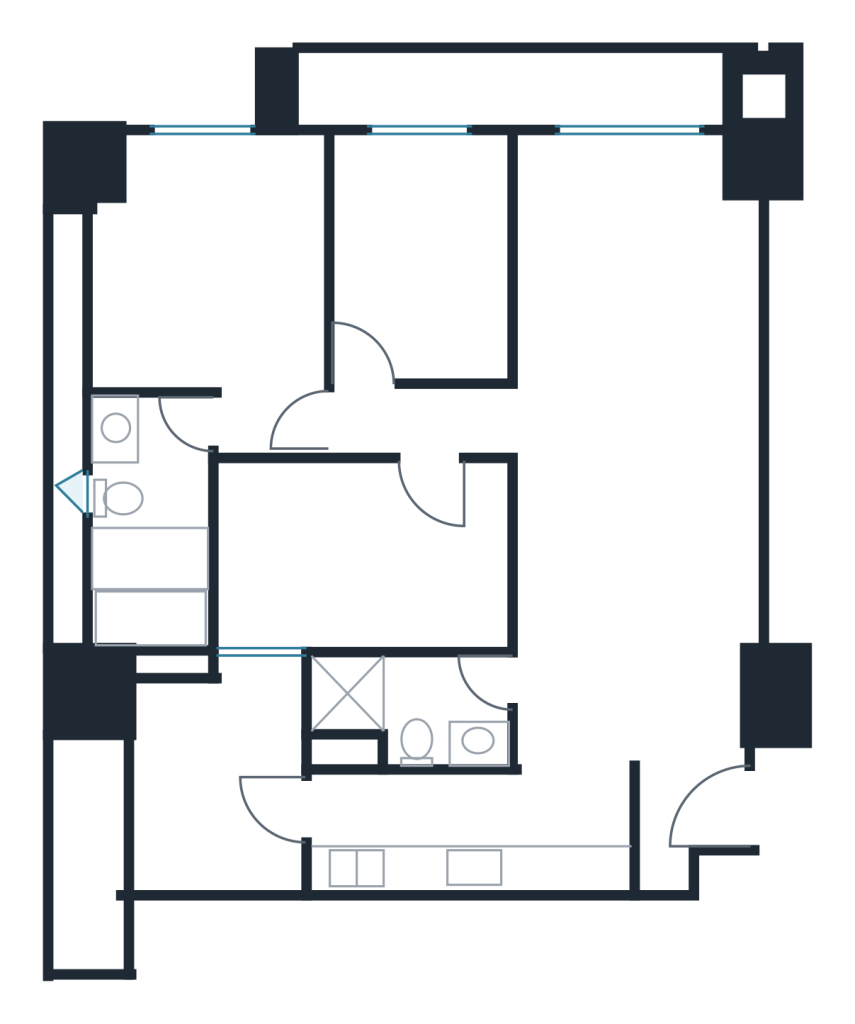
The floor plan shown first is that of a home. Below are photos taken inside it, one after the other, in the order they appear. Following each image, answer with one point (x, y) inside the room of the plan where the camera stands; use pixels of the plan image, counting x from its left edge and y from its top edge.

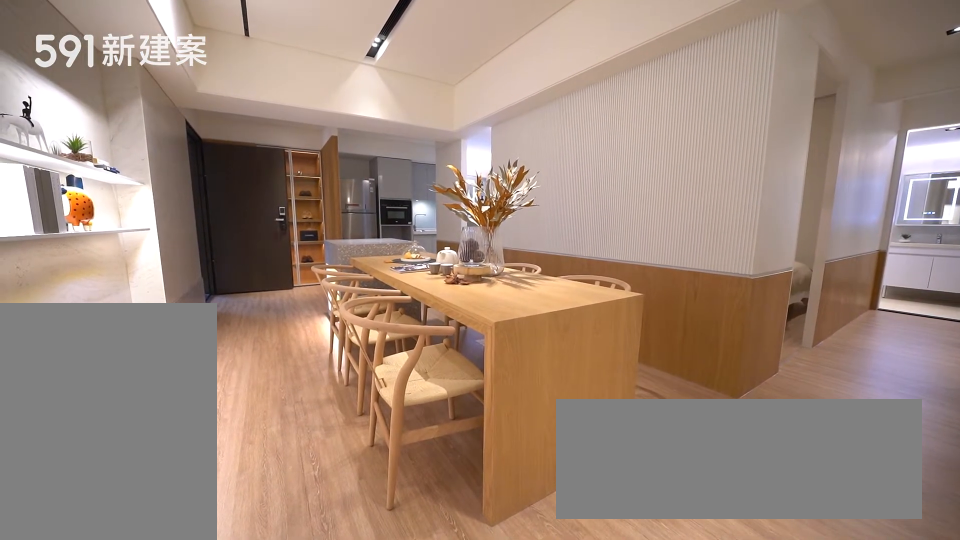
(636, 583)
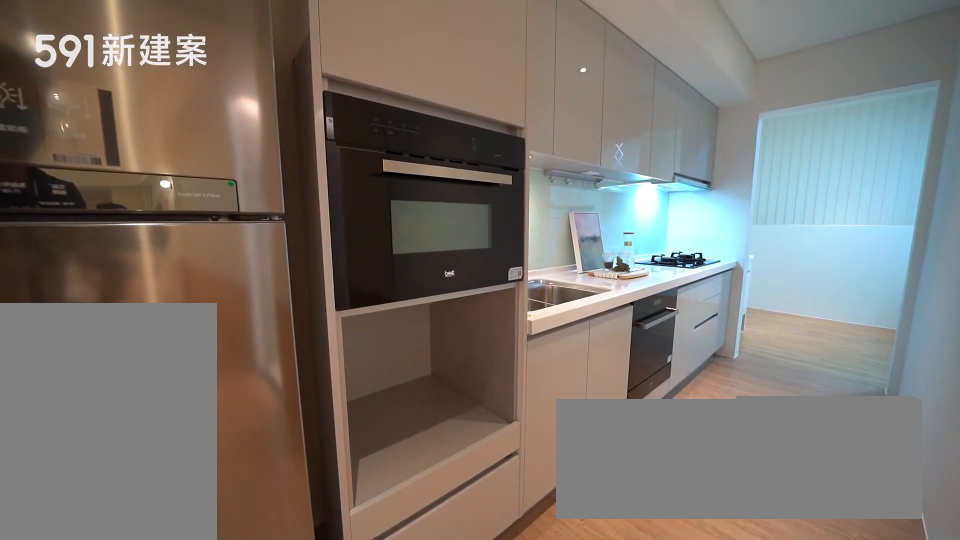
(471, 831)
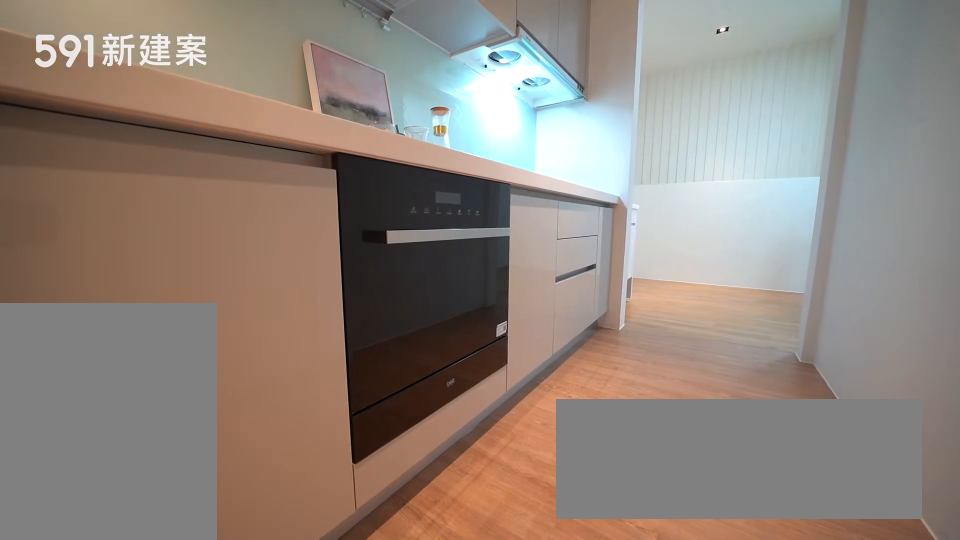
(471, 831)
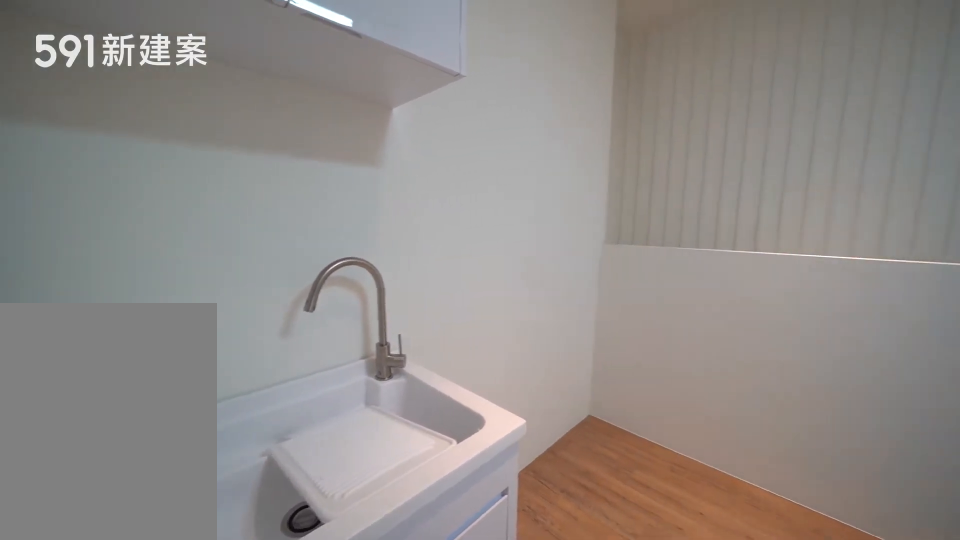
(218, 771)
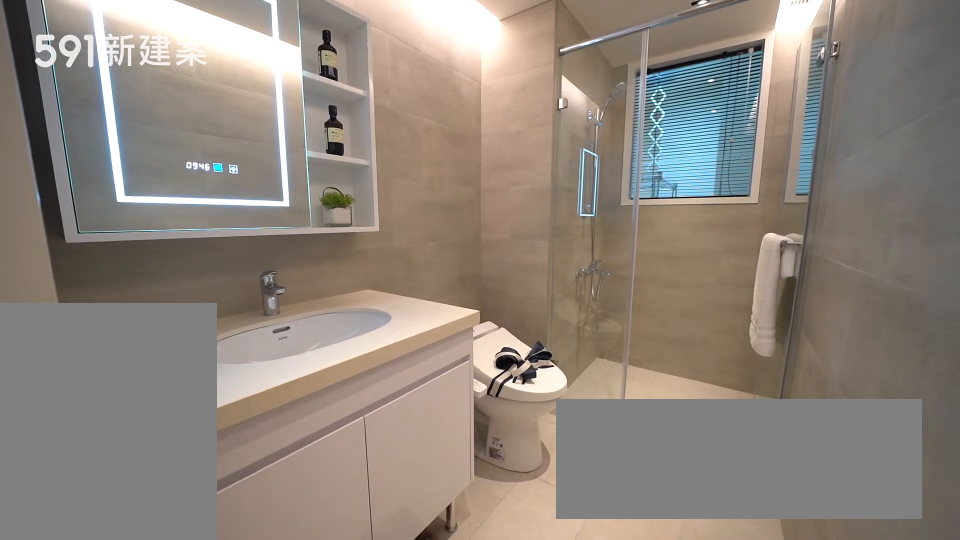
(413, 705)
